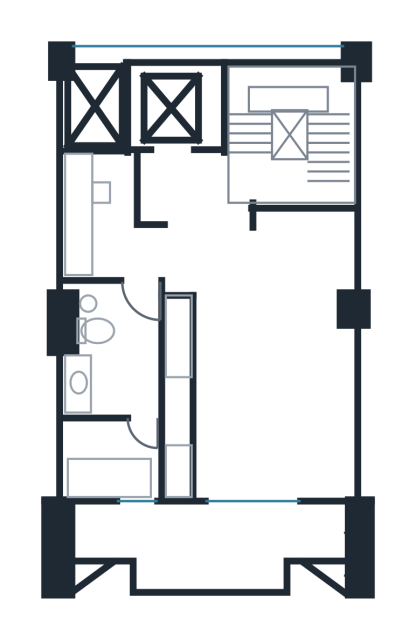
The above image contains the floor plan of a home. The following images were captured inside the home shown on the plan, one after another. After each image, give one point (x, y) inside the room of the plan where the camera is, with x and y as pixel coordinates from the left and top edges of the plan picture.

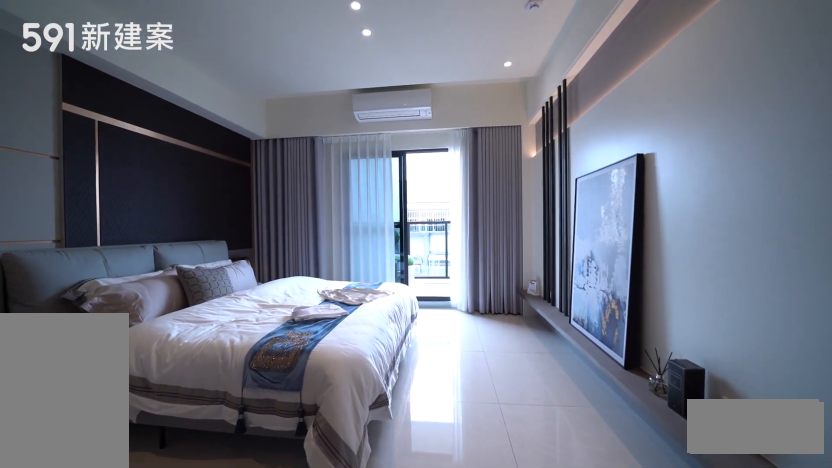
(262, 412)
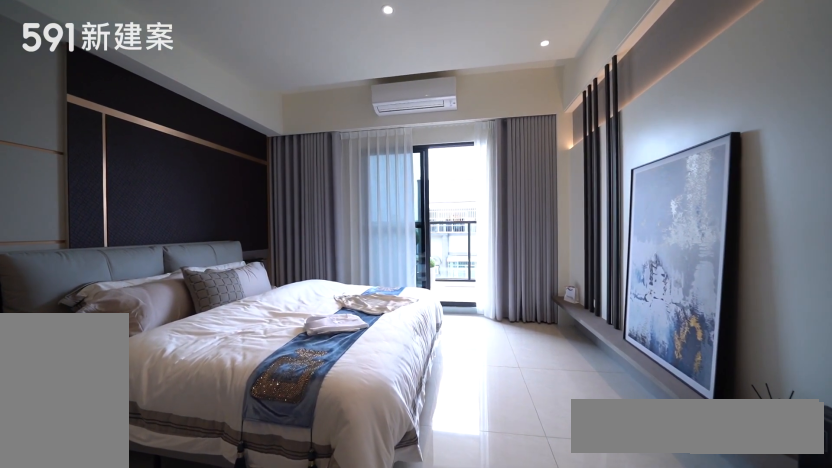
(262, 412)
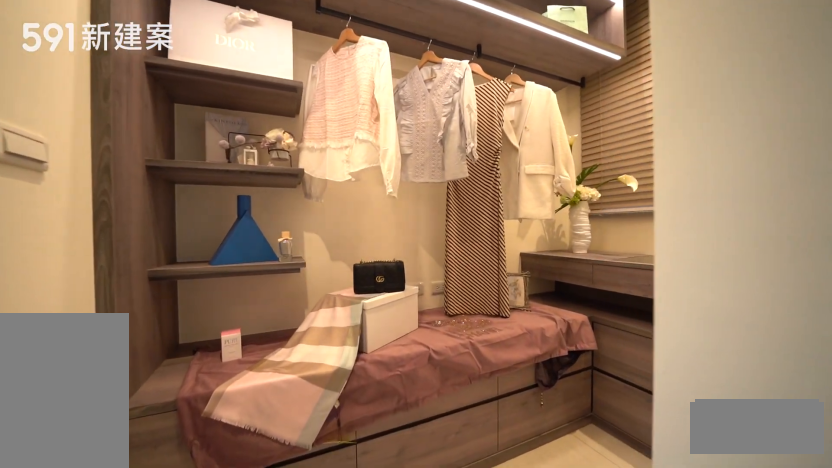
(101, 217)
